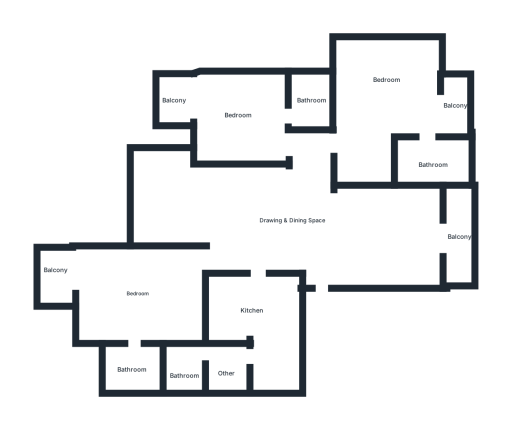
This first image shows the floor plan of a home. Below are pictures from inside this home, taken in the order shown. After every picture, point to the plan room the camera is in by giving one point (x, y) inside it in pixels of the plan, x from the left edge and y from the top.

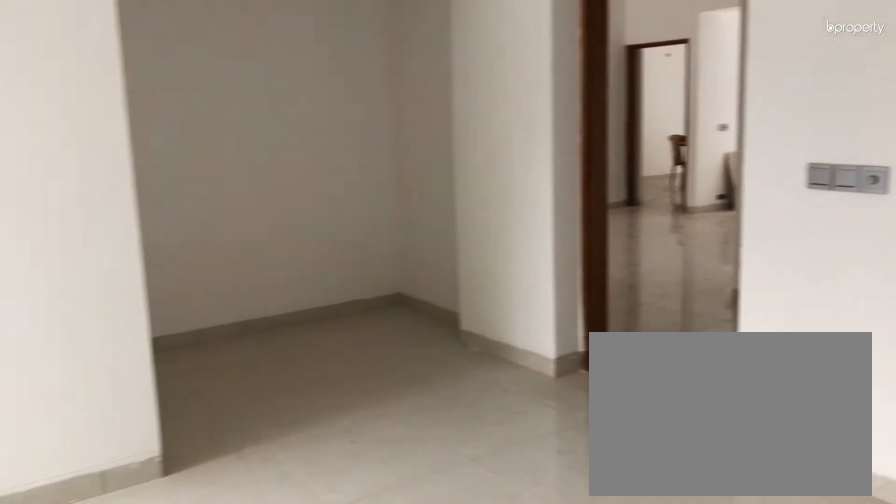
(390, 103)
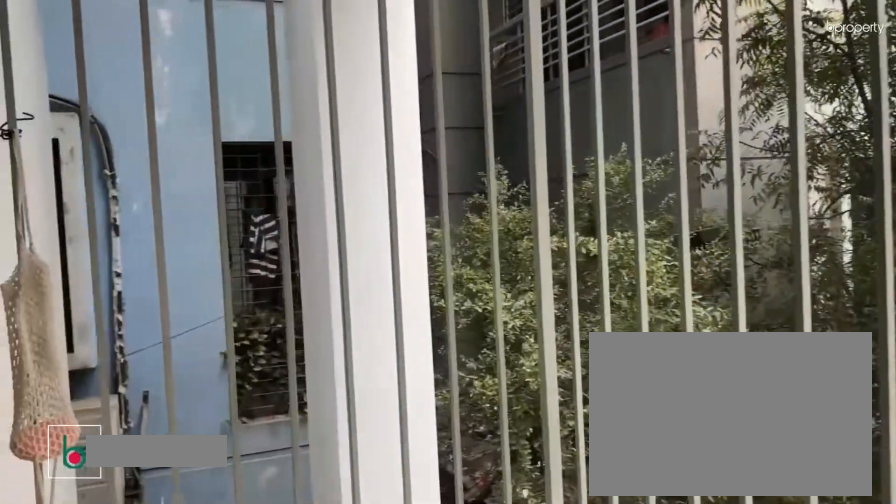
(453, 107)
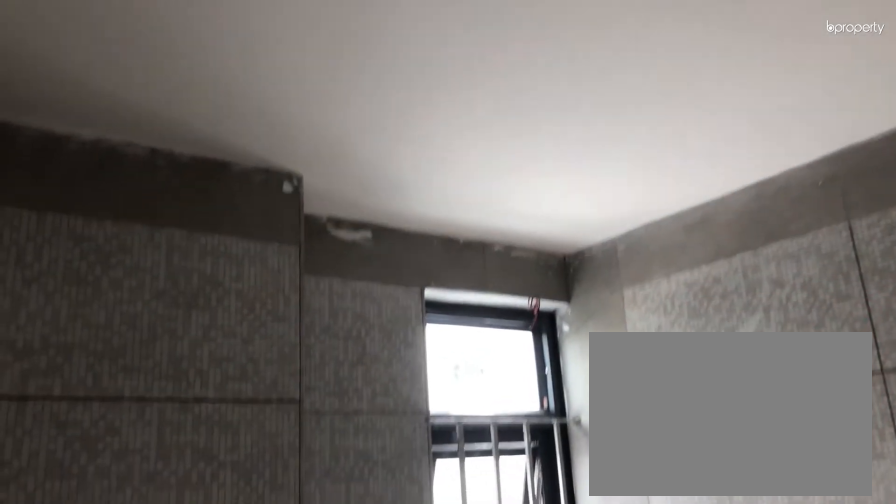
(428, 164)
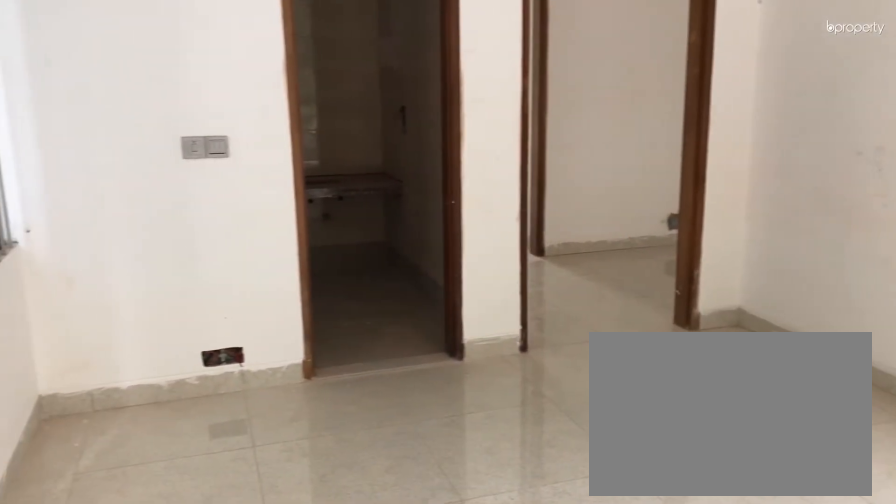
(253, 118)
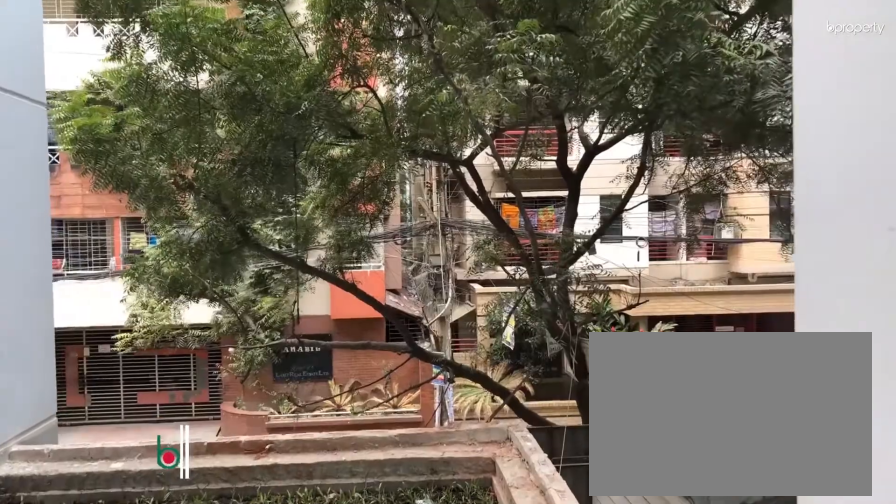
(191, 101)
